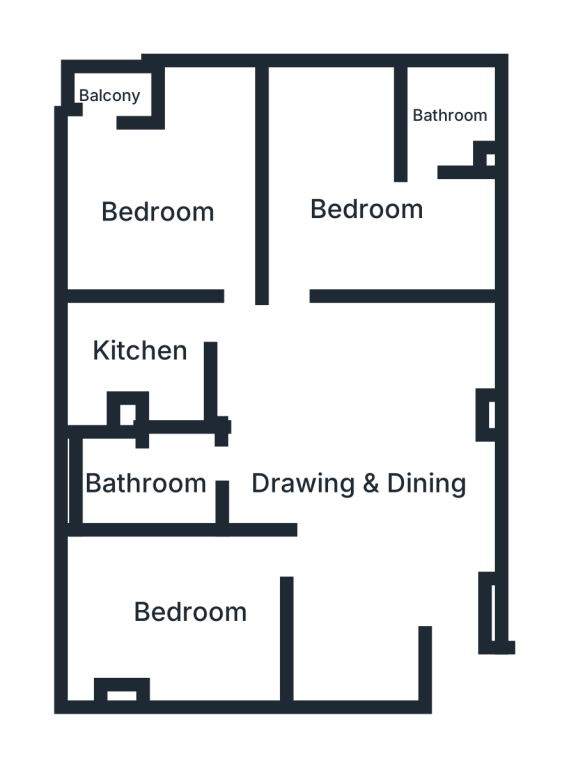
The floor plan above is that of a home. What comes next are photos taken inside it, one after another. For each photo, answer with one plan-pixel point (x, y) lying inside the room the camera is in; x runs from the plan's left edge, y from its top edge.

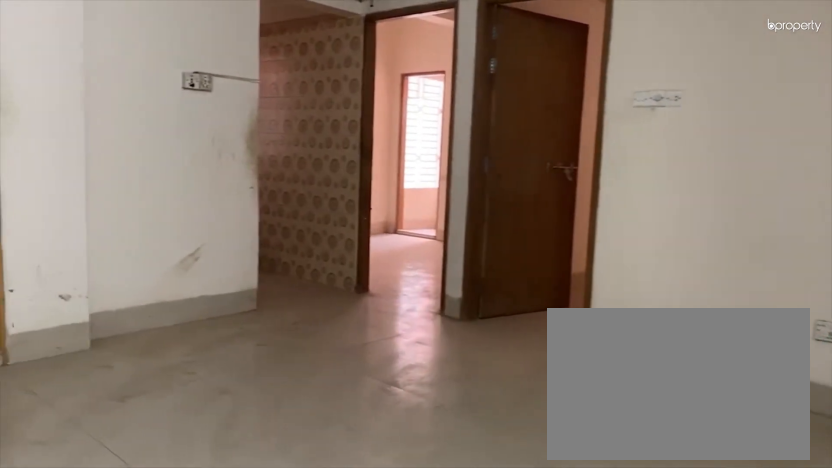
(362, 490)
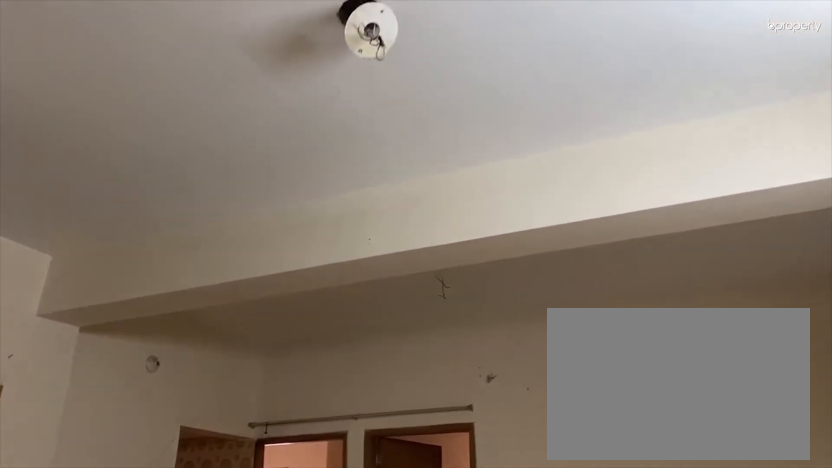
(365, 490)
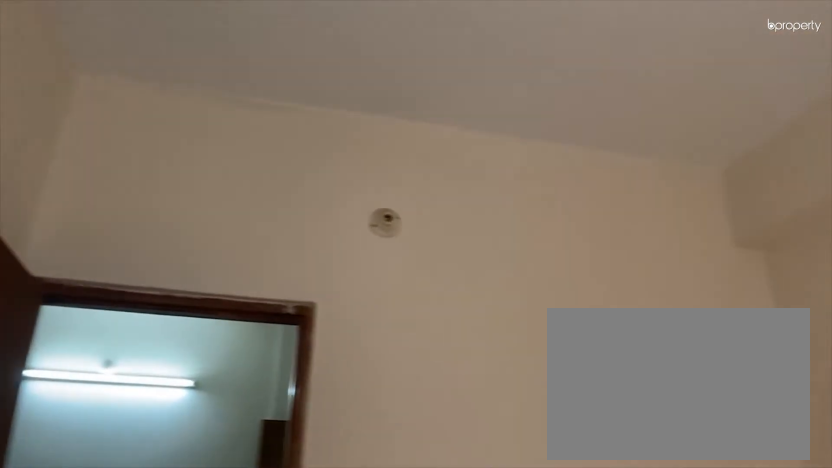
(197, 605)
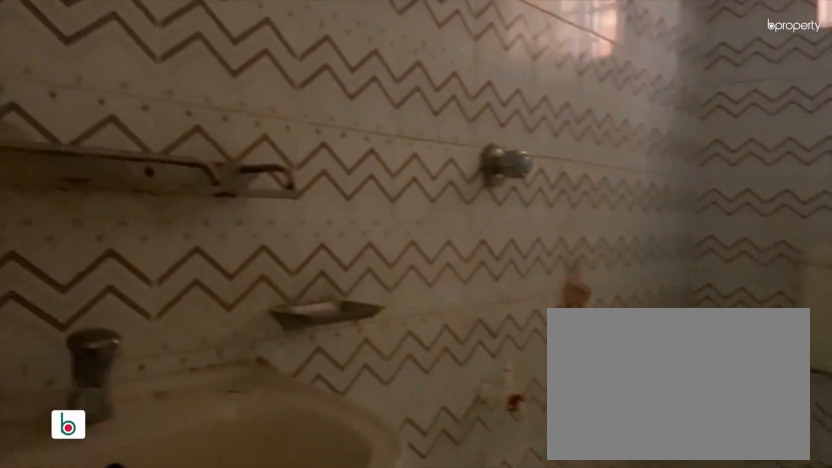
(156, 480)
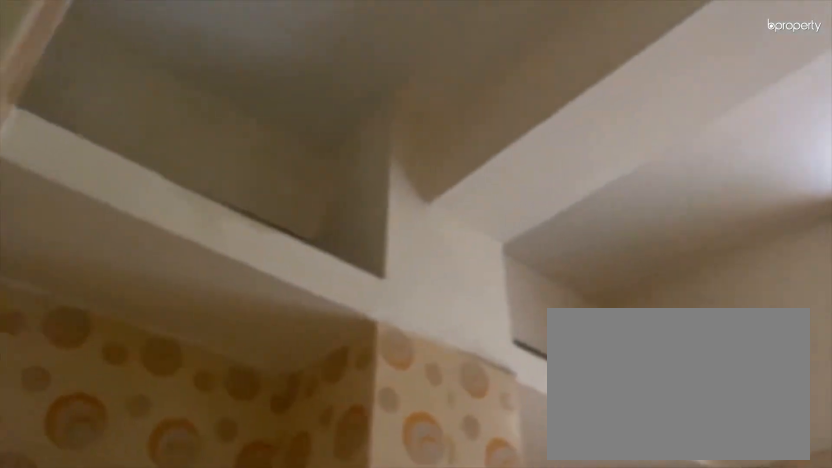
(143, 349)
